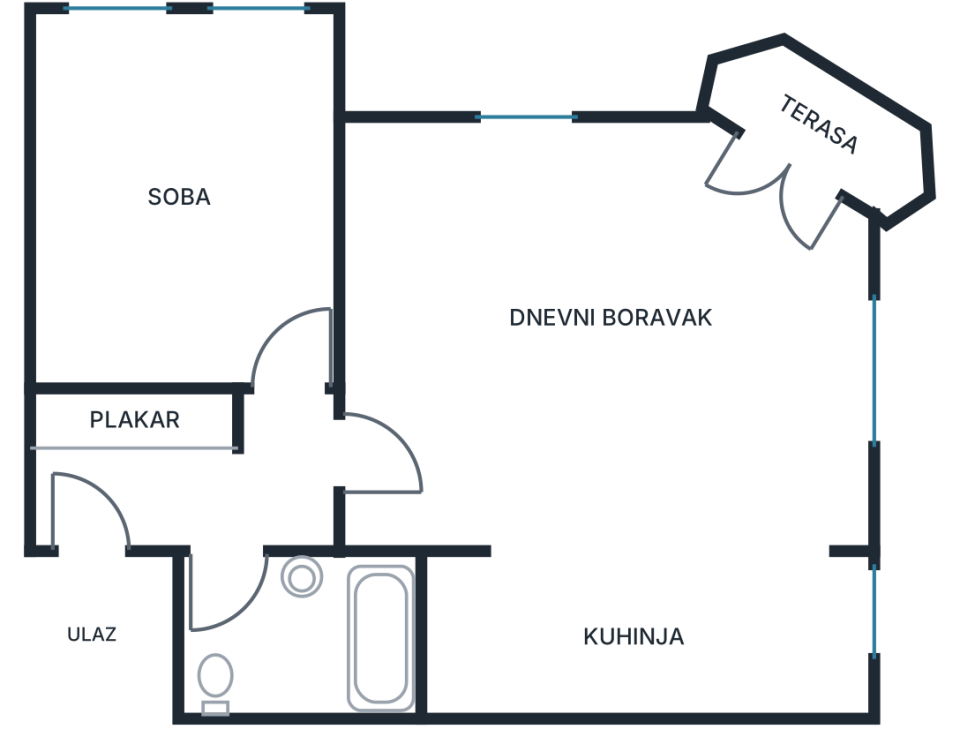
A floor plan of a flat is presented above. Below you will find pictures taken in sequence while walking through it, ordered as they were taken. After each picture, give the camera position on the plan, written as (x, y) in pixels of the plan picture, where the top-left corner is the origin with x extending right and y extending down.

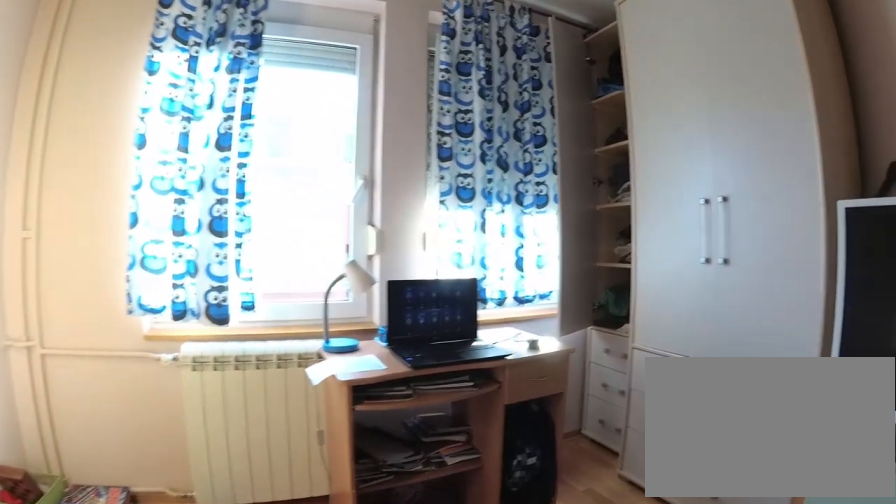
(158, 208)
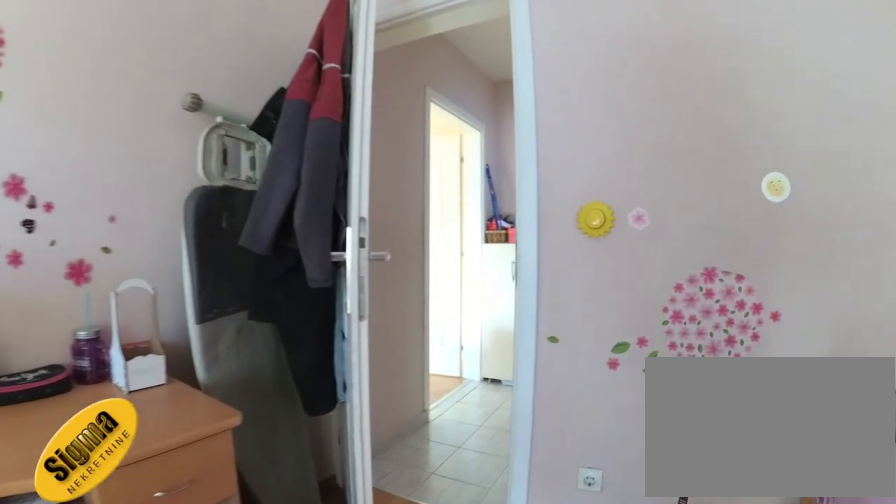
(201, 217)
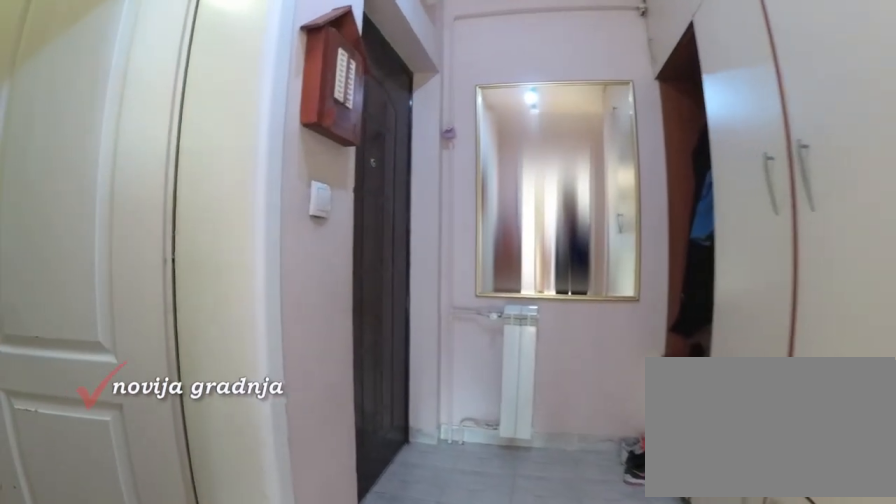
(282, 478)
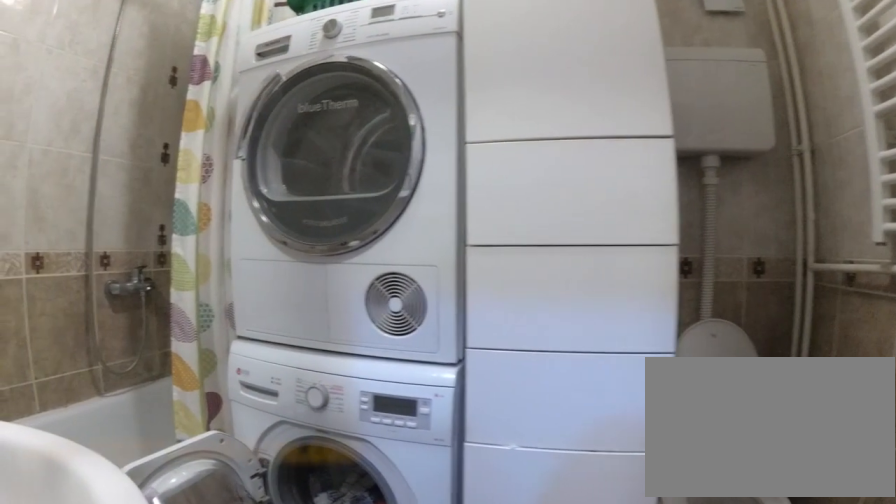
(228, 563)
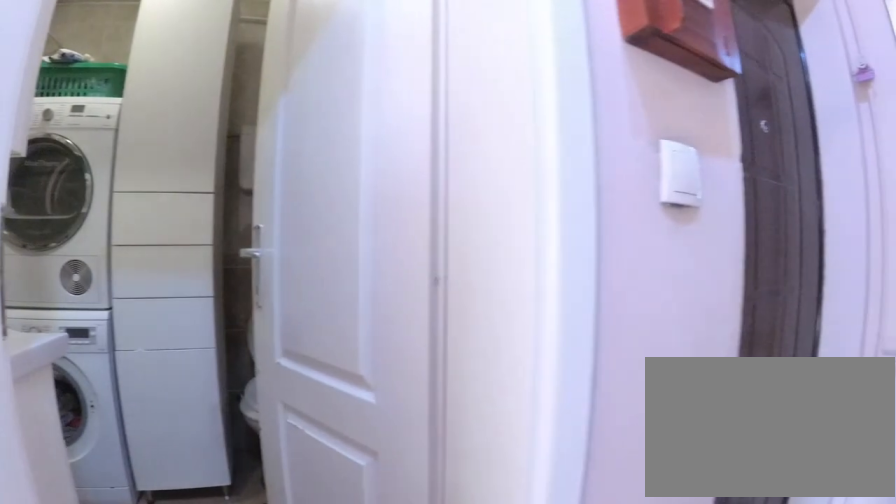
(263, 497)
